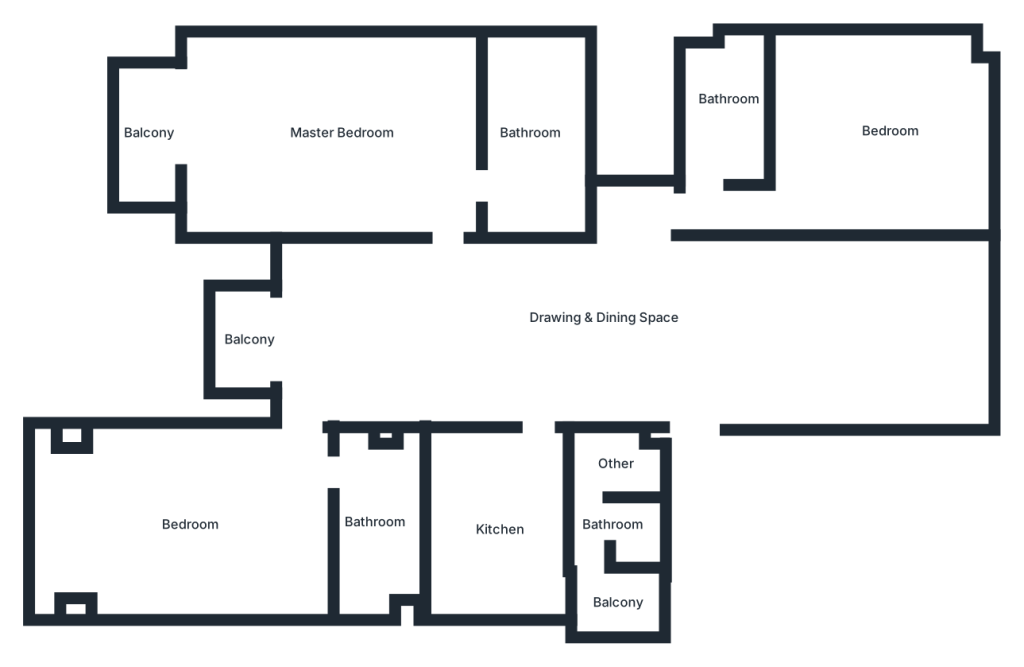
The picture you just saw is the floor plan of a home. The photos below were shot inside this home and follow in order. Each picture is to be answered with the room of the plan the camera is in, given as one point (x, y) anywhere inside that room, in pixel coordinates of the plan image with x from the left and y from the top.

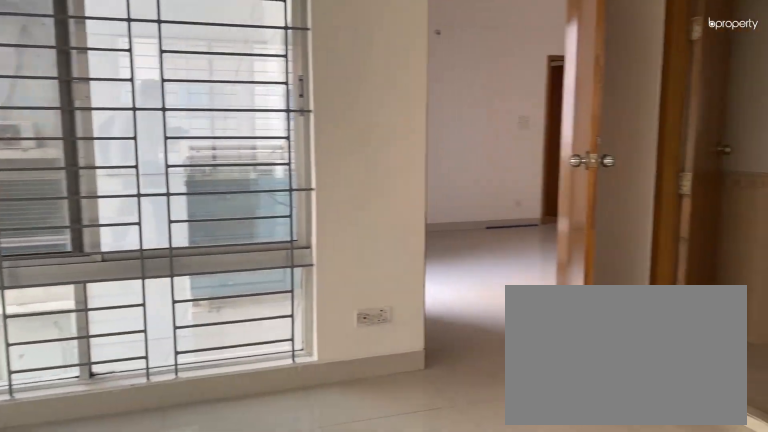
(201, 539)
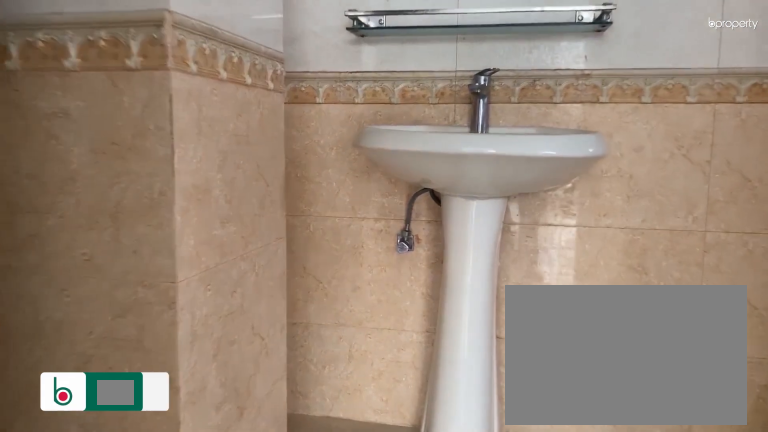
(387, 525)
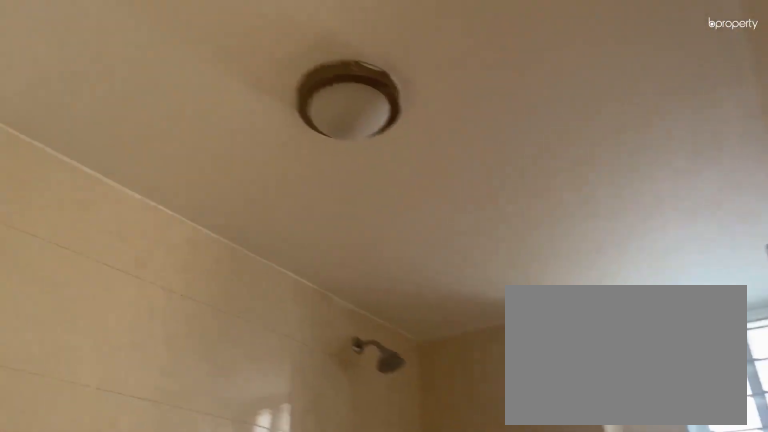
(387, 525)
